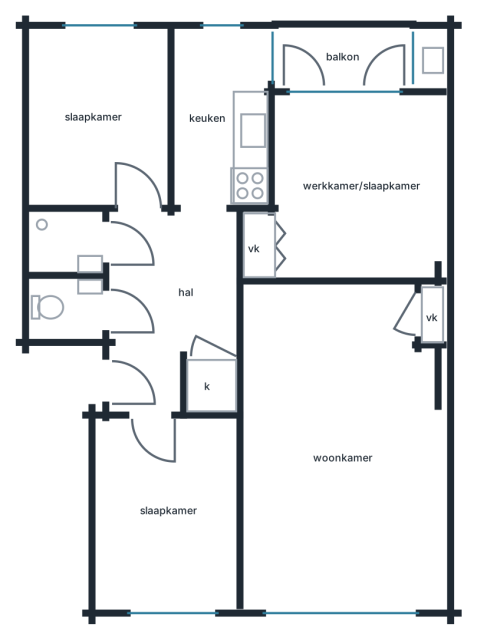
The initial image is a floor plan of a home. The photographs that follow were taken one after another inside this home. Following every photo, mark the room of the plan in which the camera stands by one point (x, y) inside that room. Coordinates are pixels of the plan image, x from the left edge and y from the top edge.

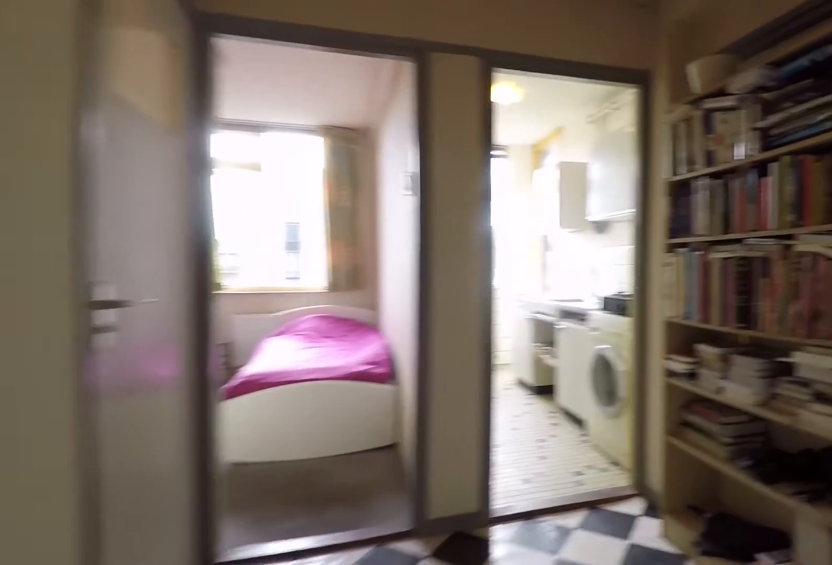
(166, 300)
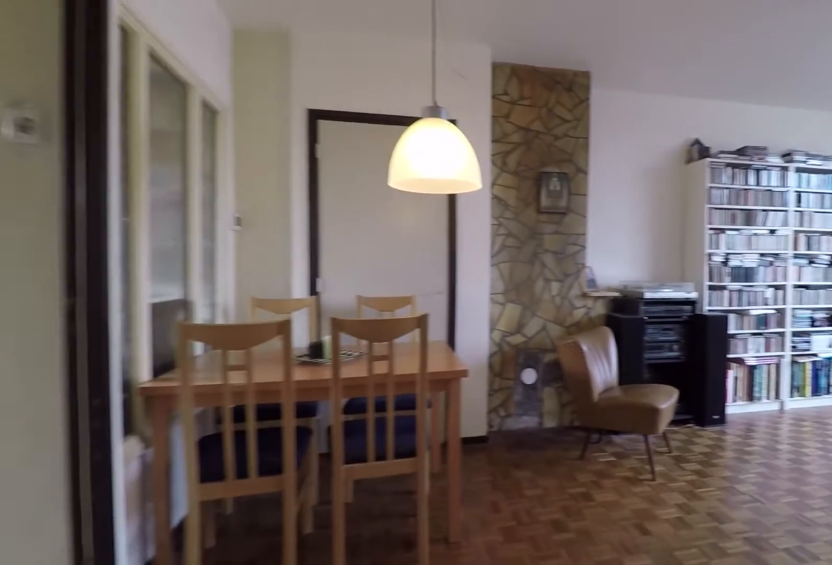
(340, 451)
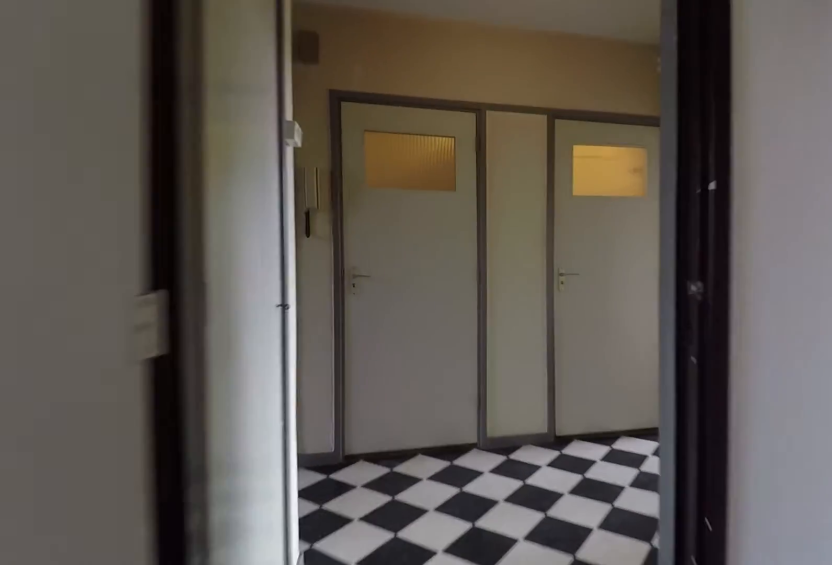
(340, 451)
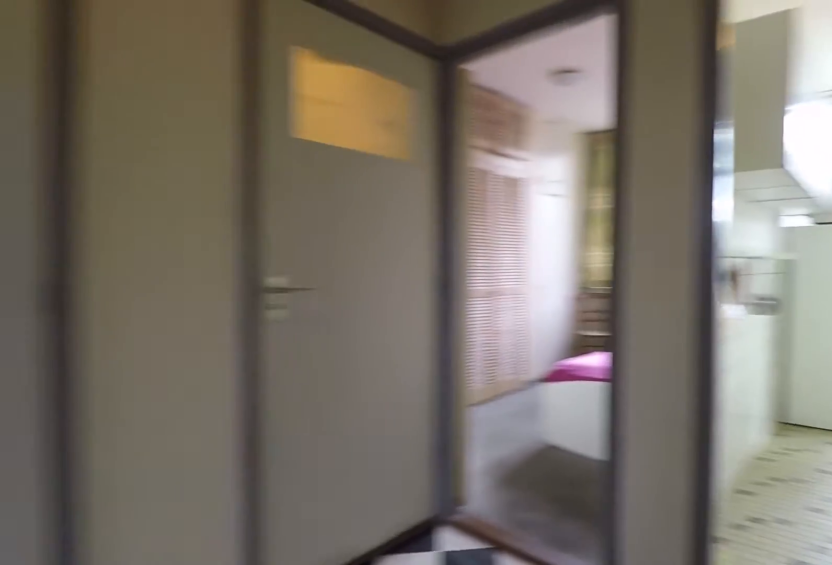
(167, 301)
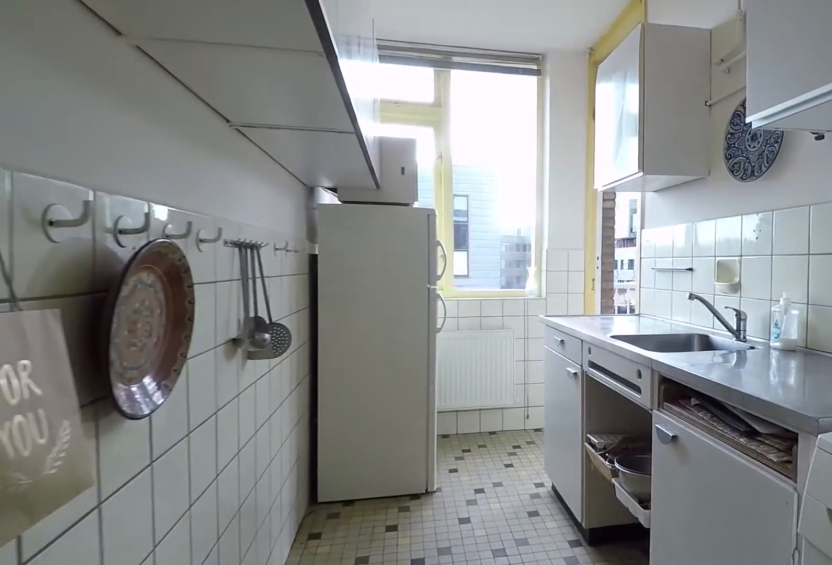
(227, 133)
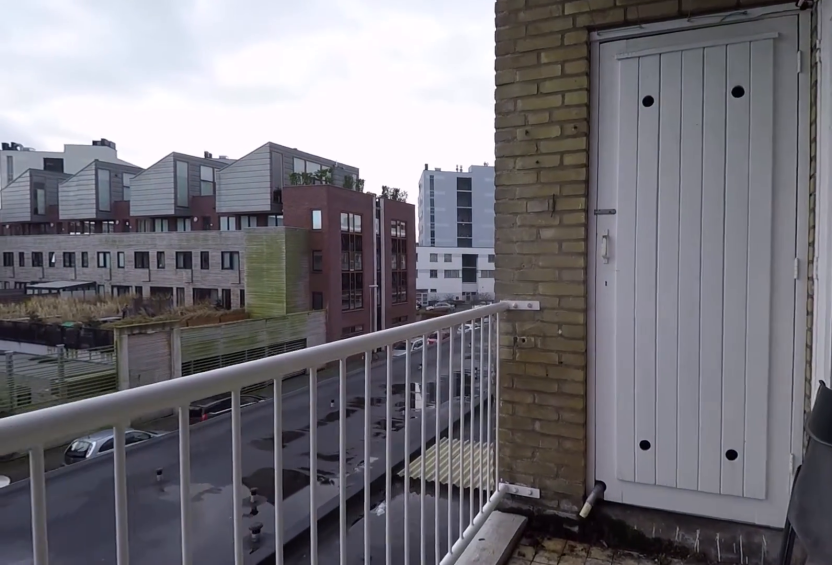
(342, 55)
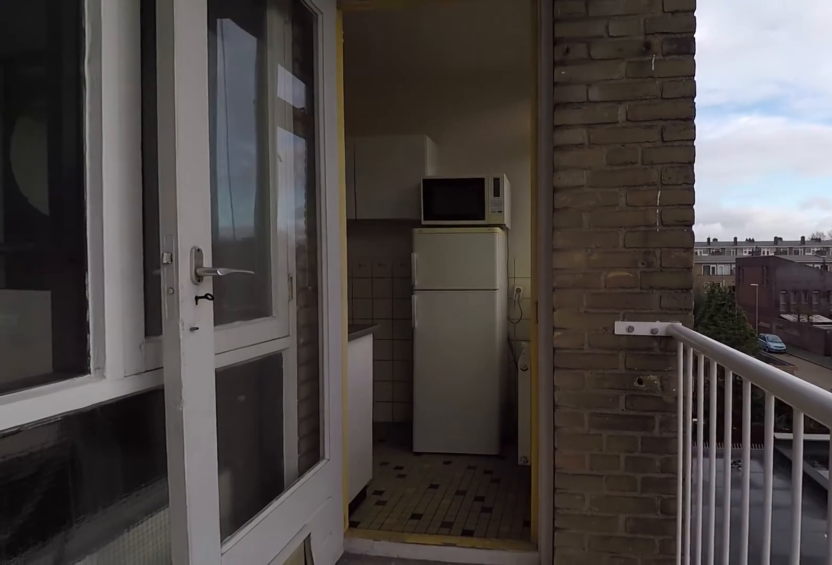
(342, 55)
